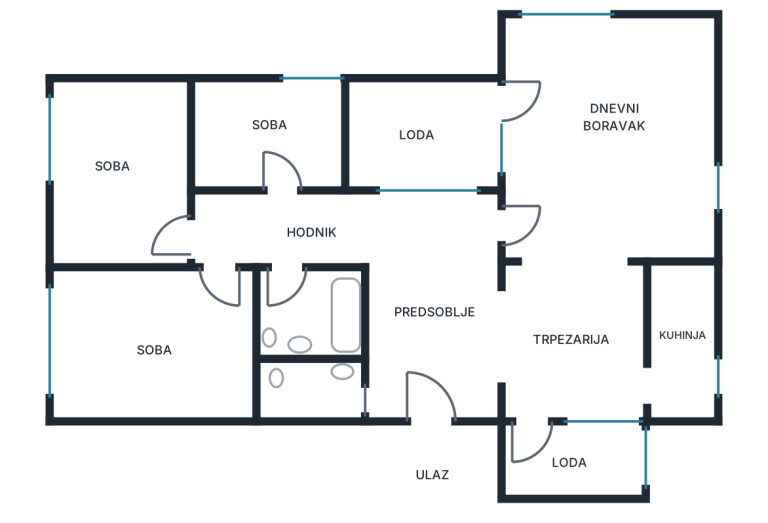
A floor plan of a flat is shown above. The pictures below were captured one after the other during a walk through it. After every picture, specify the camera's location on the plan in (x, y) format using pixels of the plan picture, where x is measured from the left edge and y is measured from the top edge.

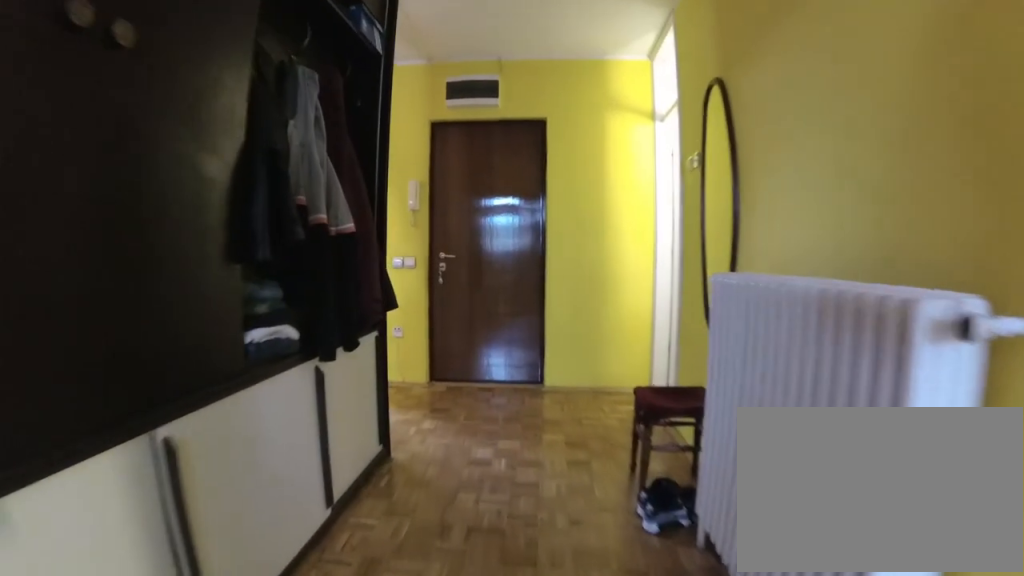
(393, 204)
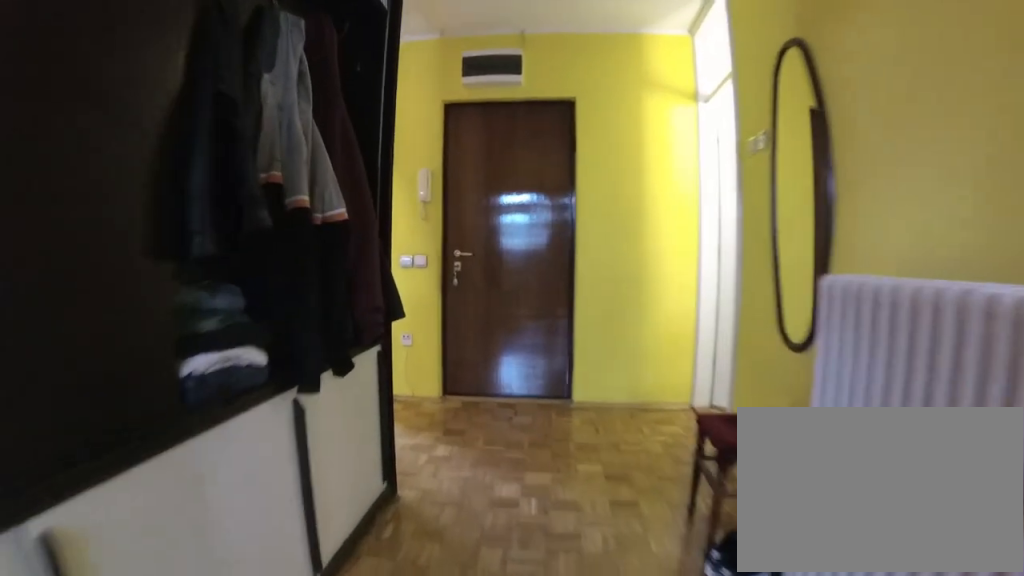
(397, 225)
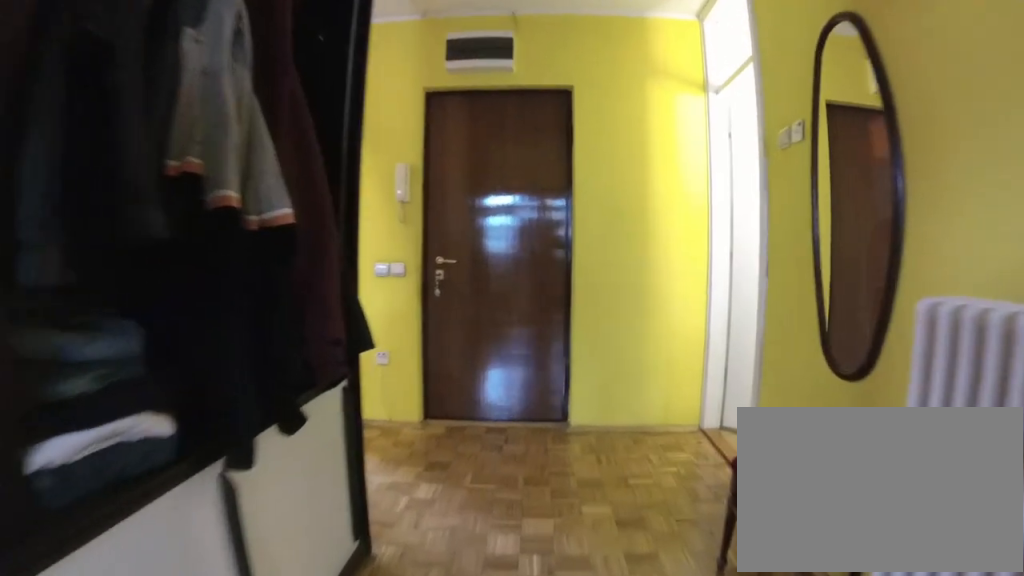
(402, 244)
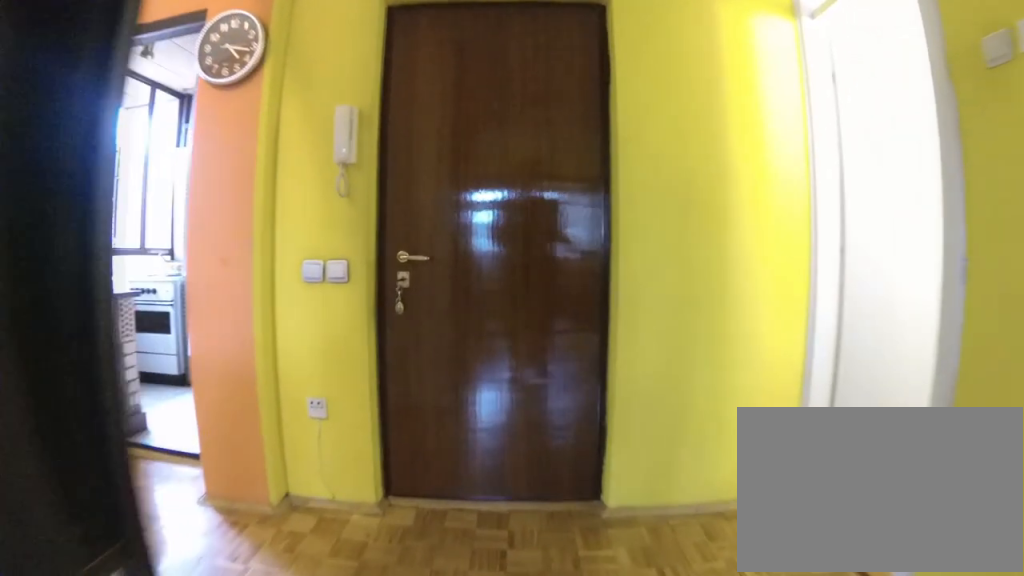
(417, 308)
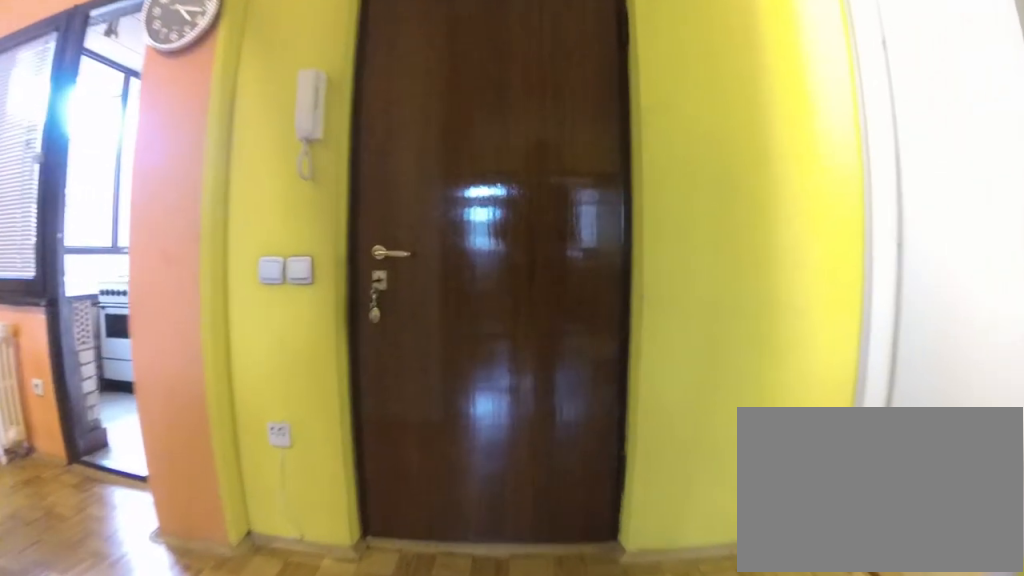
(420, 329)
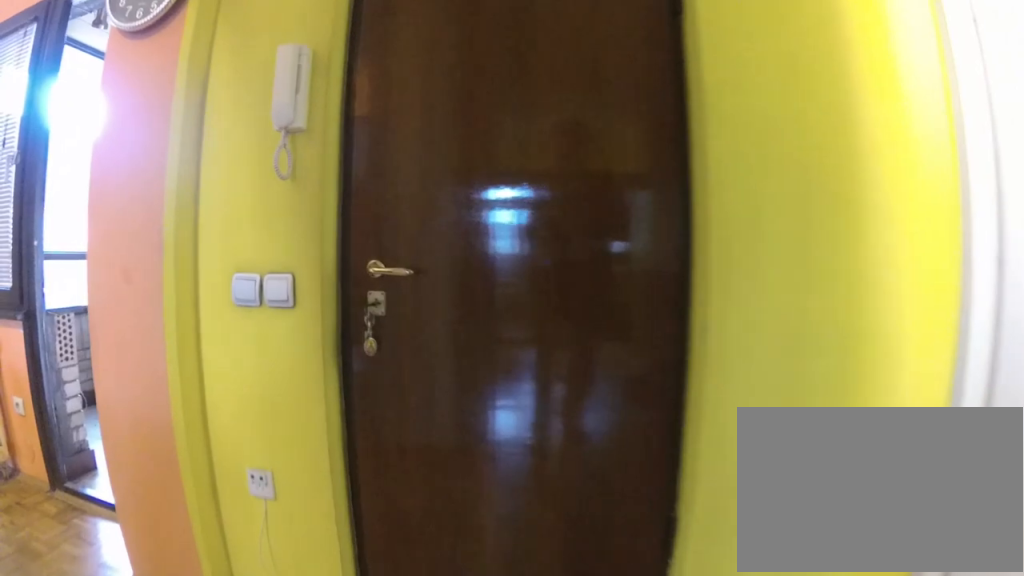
(425, 349)
